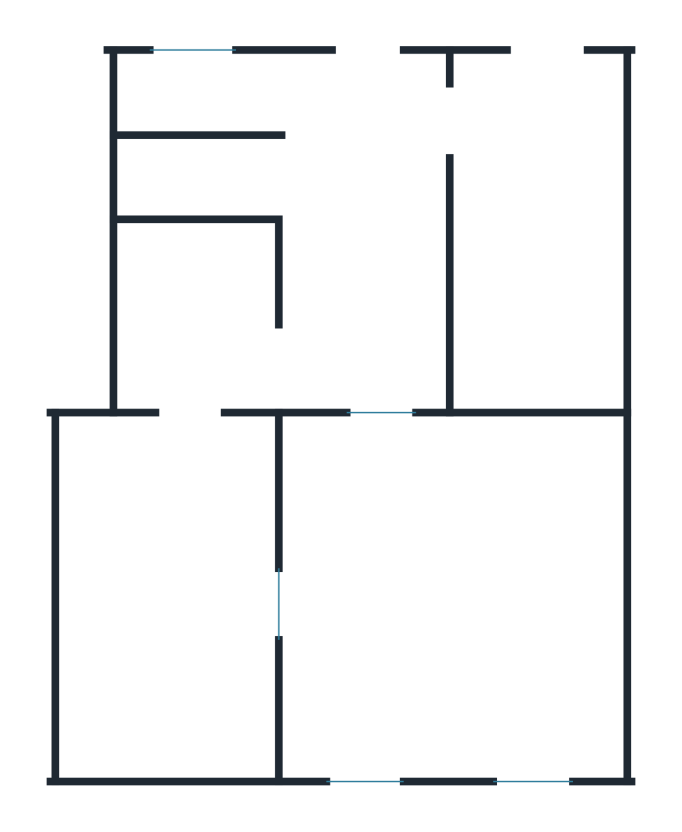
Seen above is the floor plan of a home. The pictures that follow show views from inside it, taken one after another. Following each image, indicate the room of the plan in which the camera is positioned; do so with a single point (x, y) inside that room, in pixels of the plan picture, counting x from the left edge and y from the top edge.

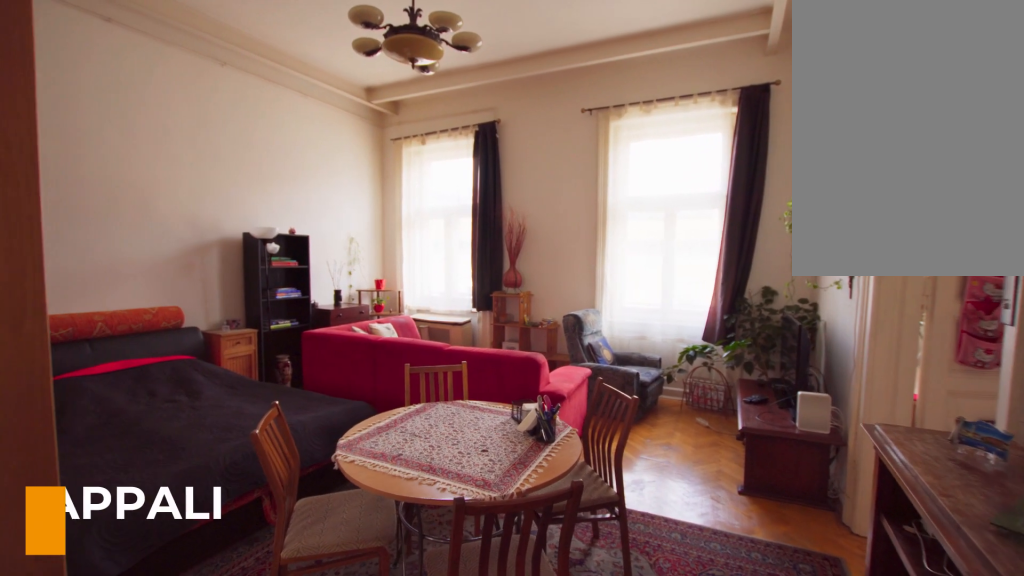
(447, 594)
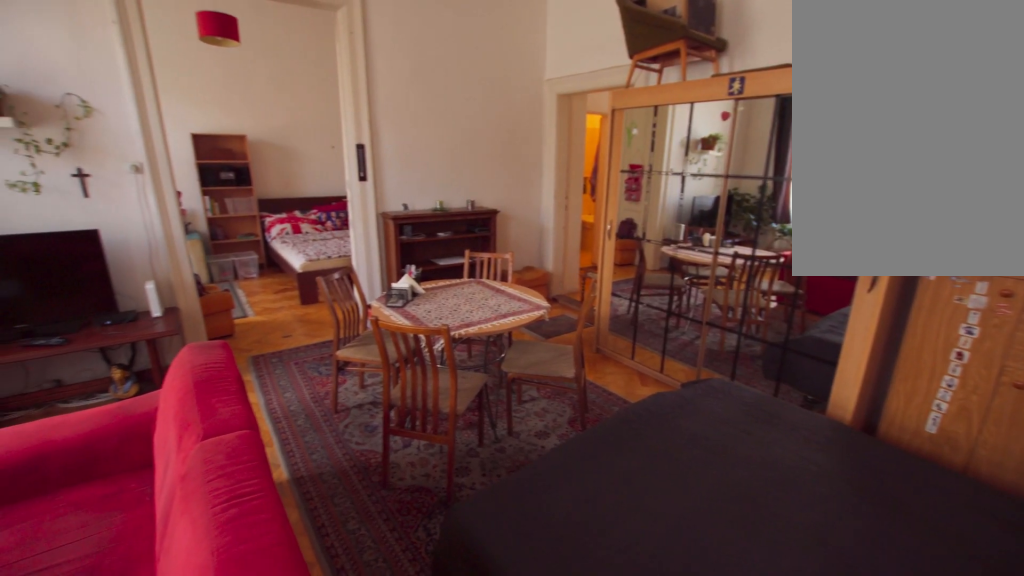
(447, 594)
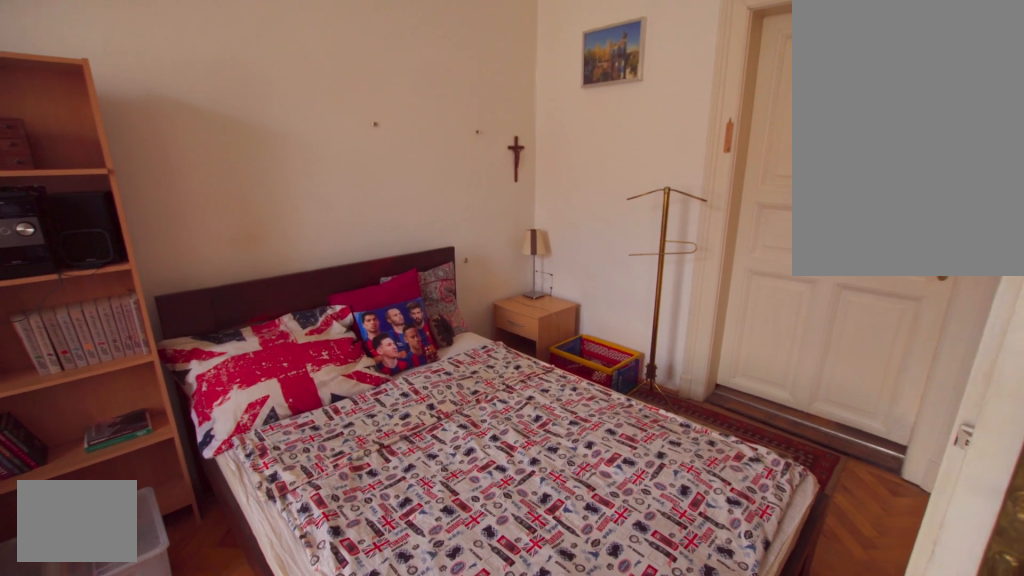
(153, 595)
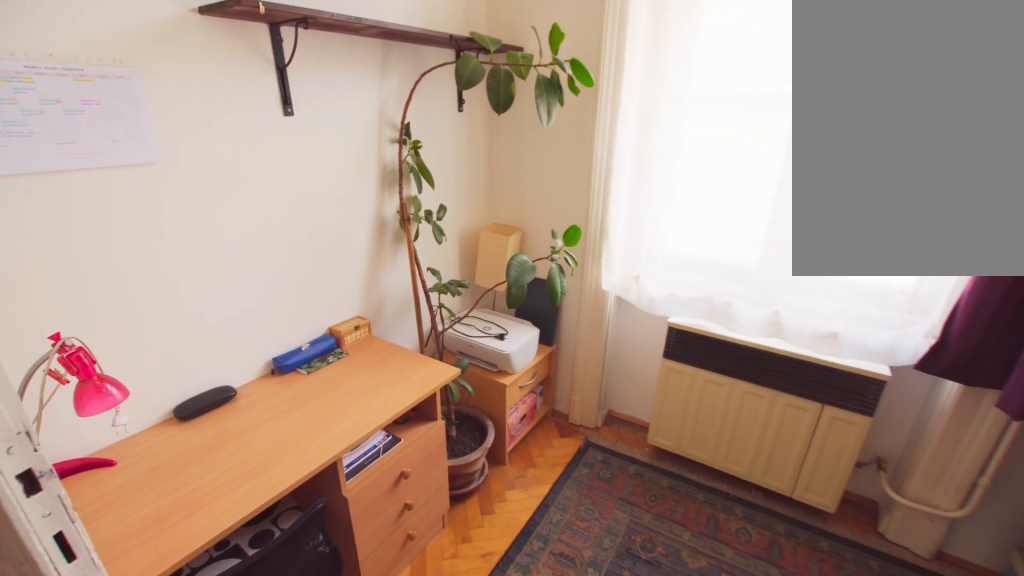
(153, 595)
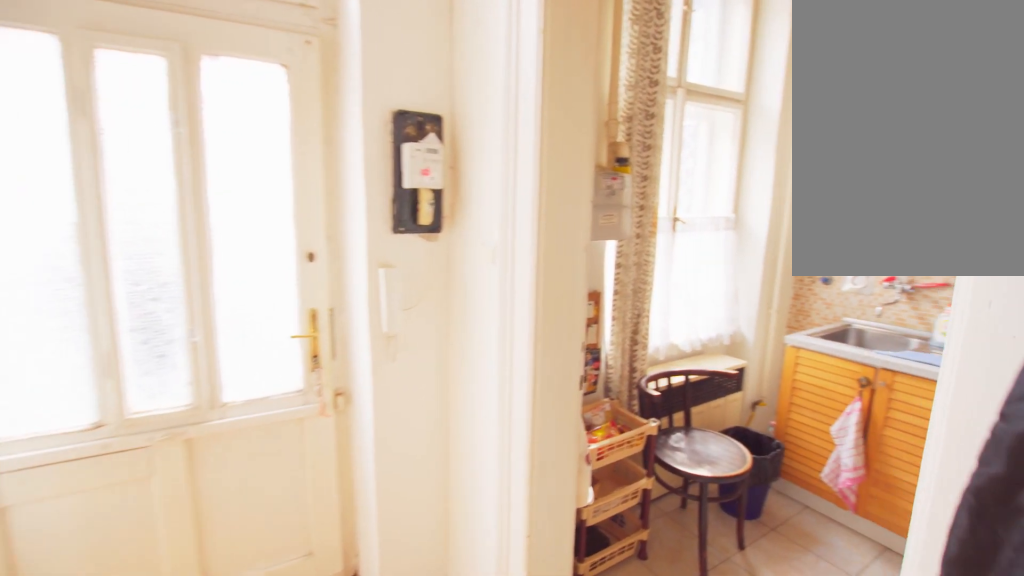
(372, 239)
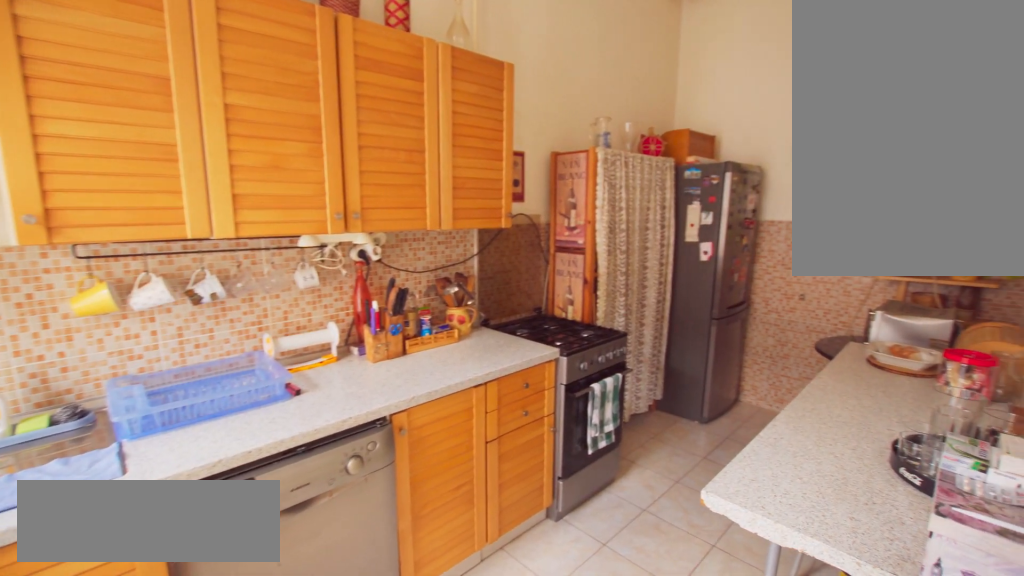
(548, 232)
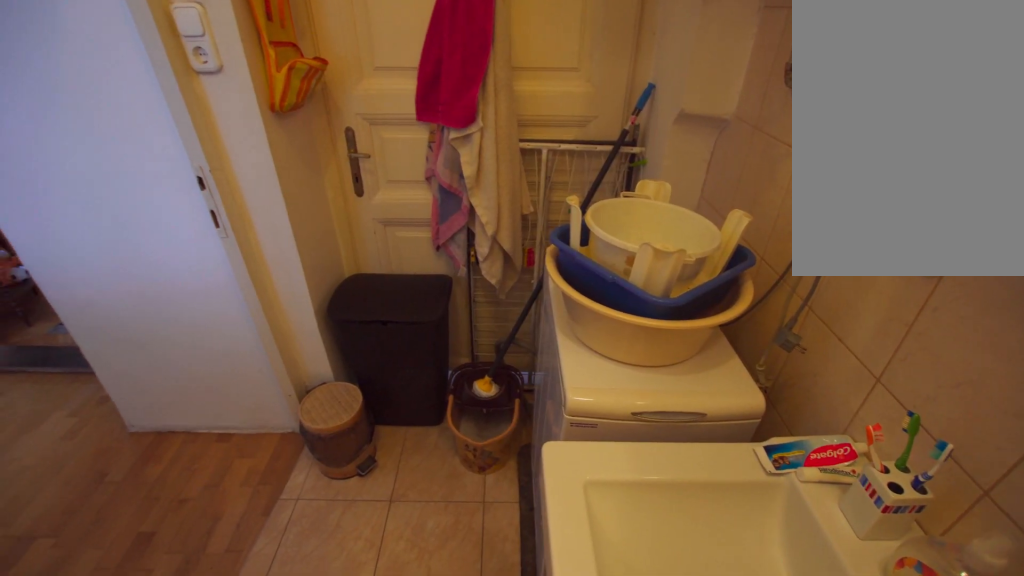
(192, 315)
